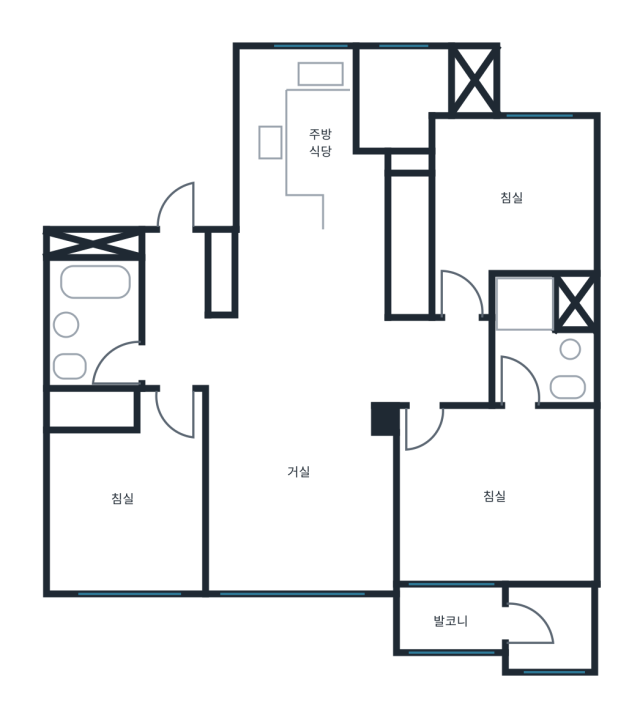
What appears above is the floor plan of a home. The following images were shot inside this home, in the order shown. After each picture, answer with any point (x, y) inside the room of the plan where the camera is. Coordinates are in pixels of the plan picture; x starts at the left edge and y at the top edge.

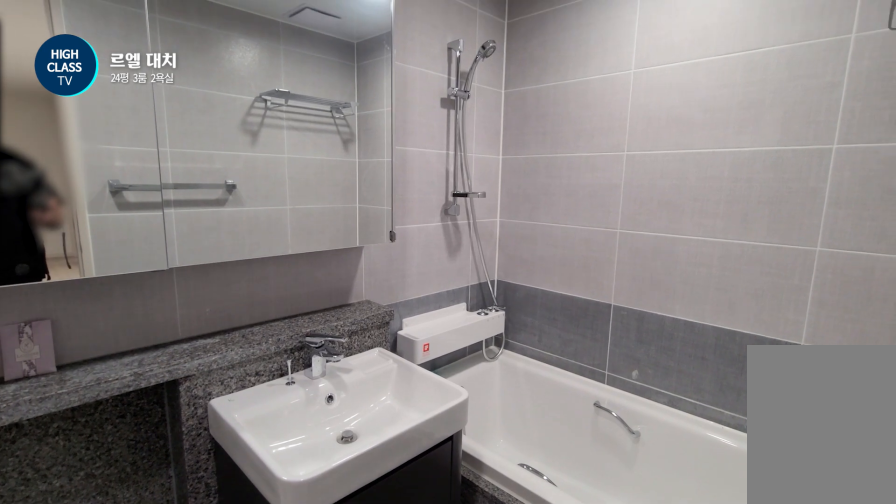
(91, 323)
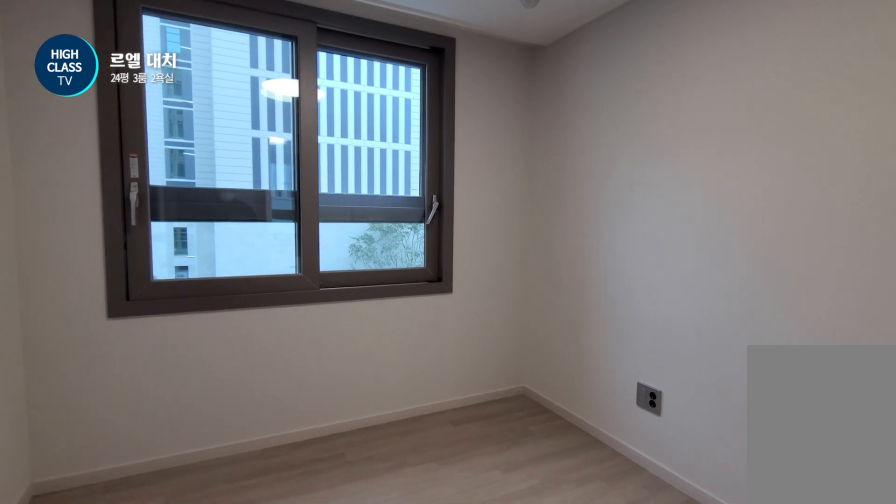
(127, 490)
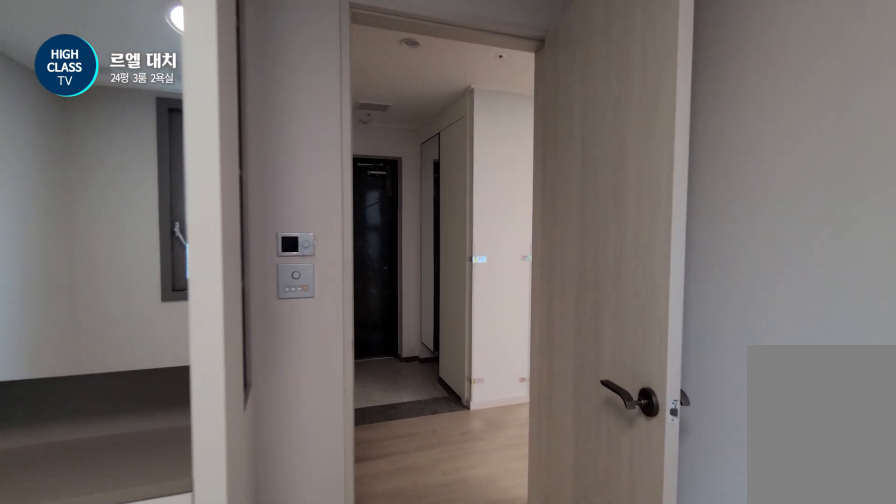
(127, 490)
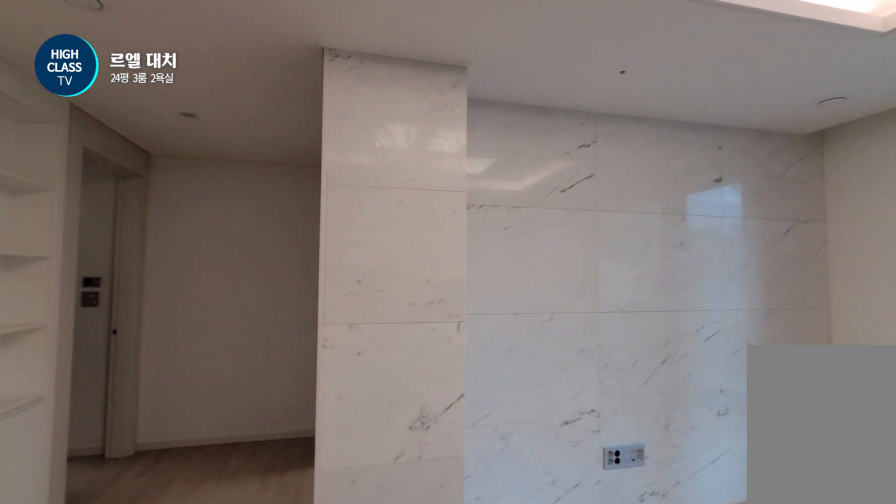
(299, 454)
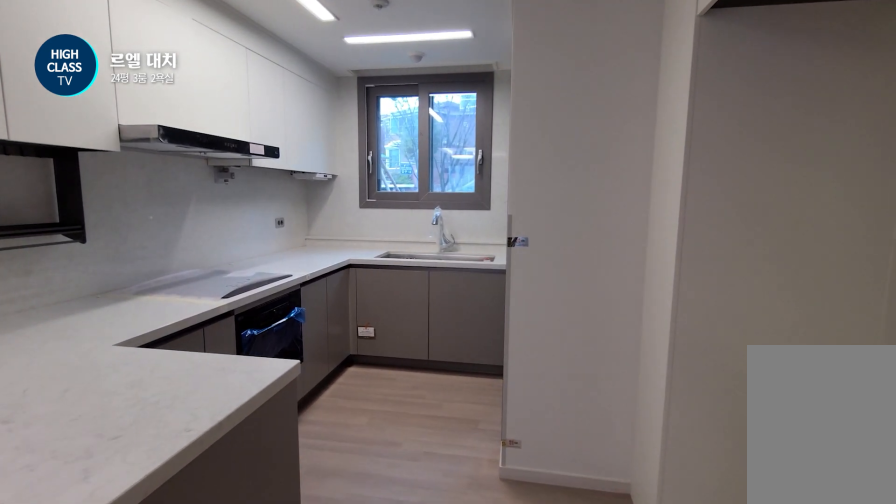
(321, 195)
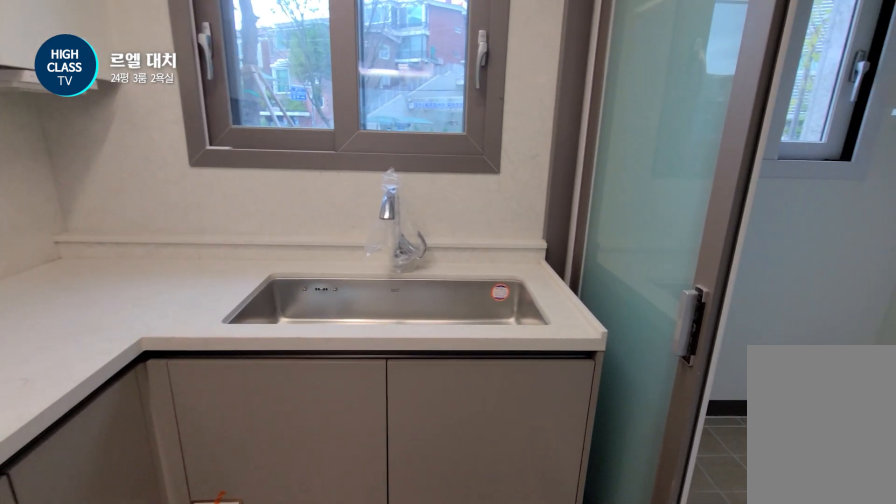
(321, 195)
